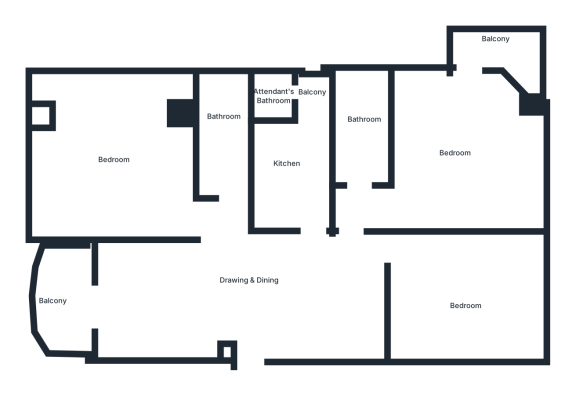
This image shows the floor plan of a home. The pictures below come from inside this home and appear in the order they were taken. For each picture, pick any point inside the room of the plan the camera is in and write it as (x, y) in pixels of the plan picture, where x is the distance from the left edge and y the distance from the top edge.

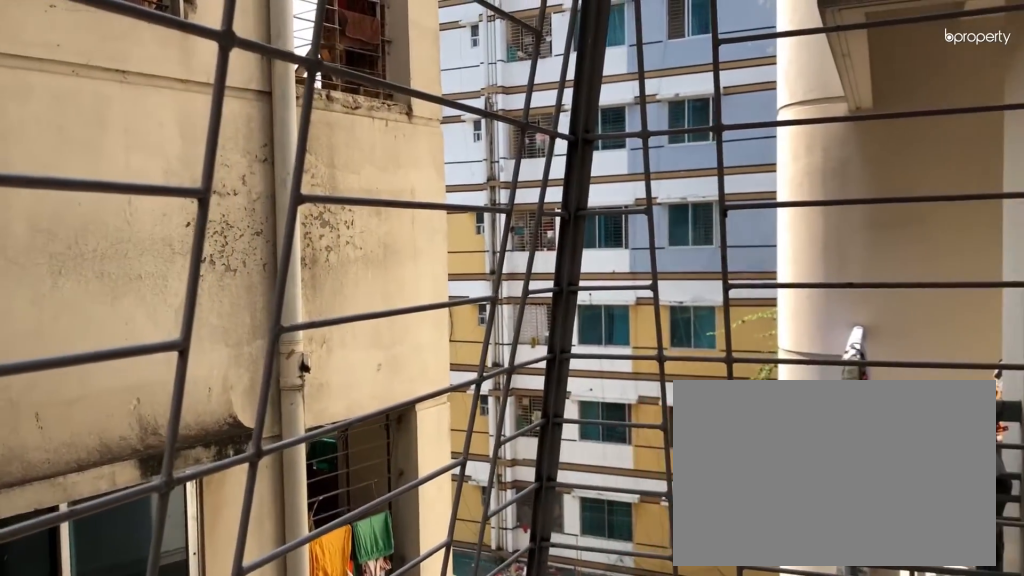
(502, 46)
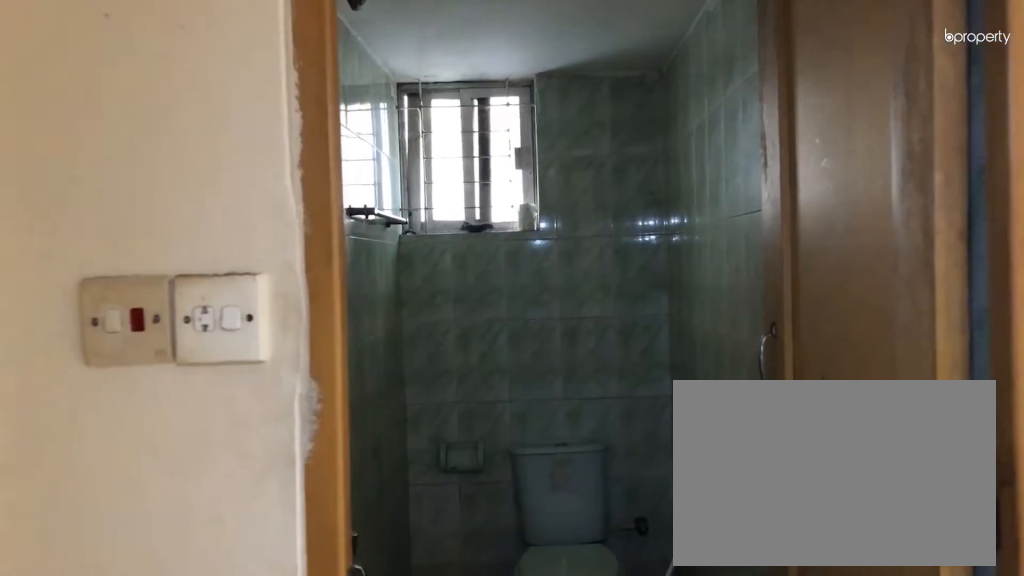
(358, 166)
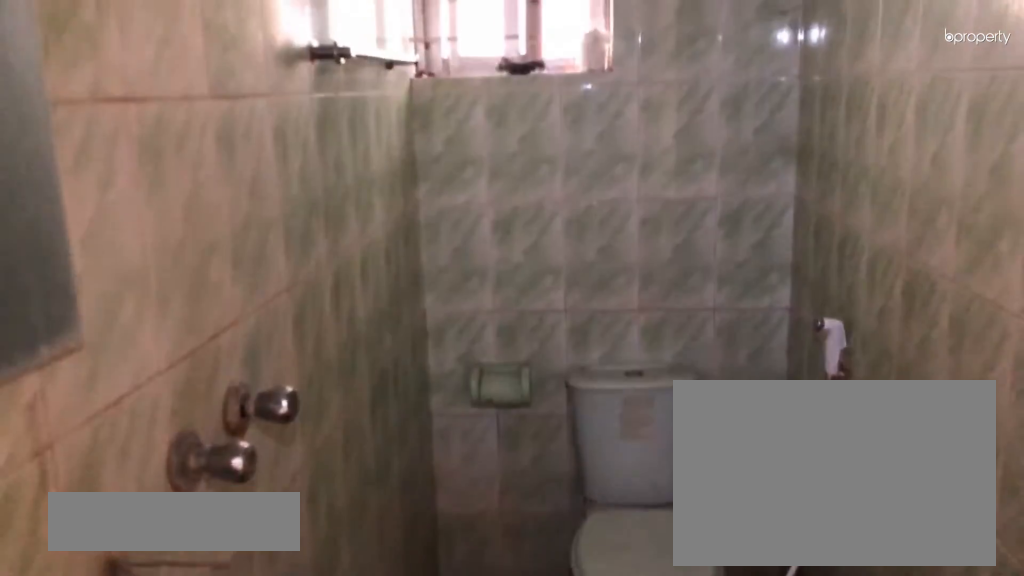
(360, 123)
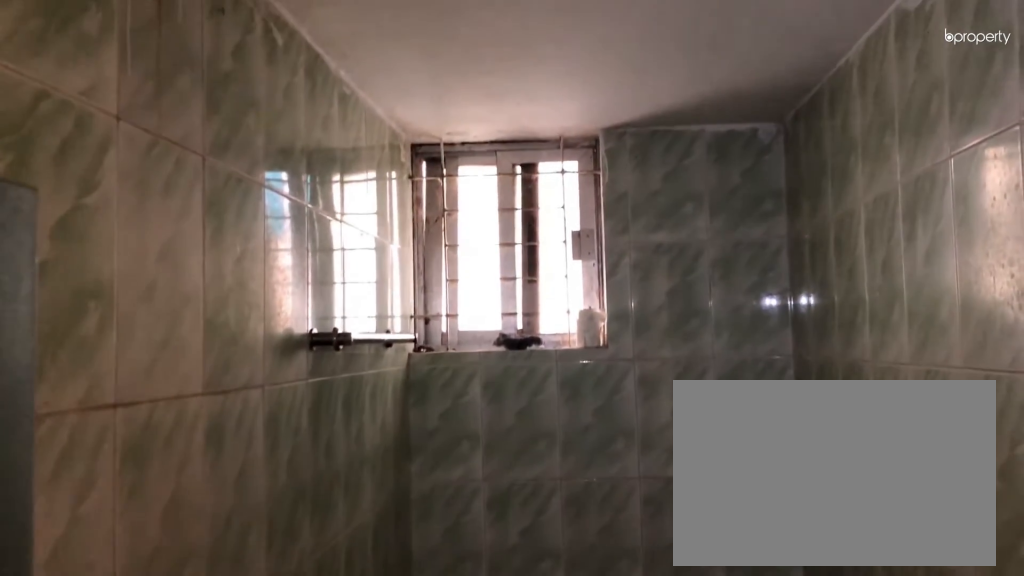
(360, 123)
